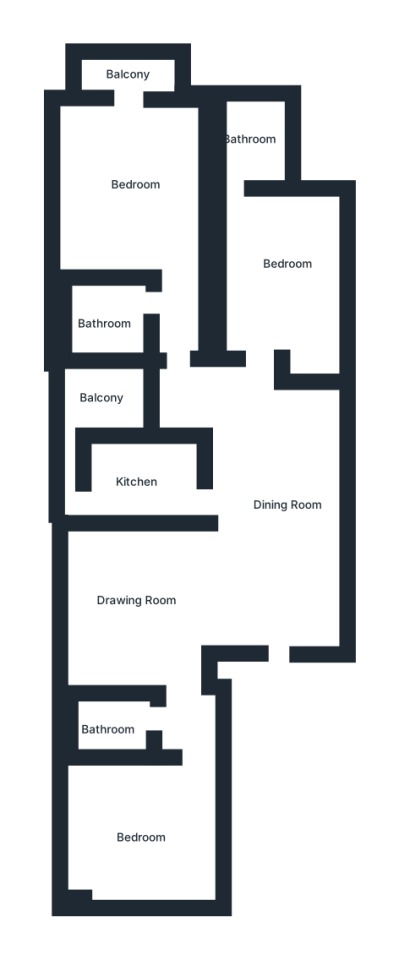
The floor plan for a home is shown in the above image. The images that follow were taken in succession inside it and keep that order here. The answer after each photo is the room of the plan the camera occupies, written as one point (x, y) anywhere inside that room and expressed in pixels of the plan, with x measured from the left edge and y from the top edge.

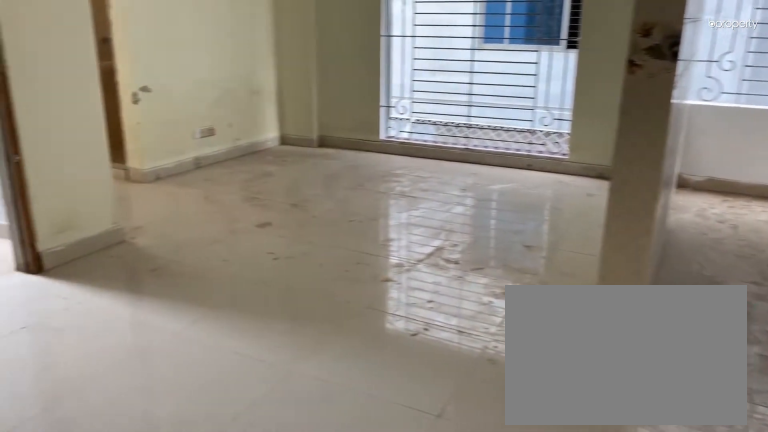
(274, 492)
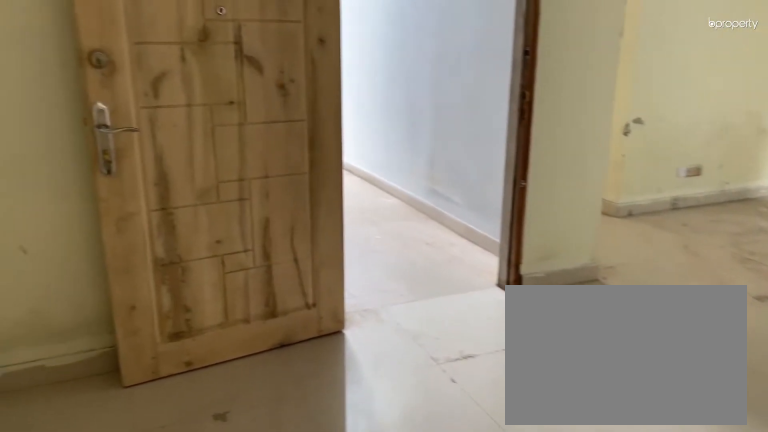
(274, 492)
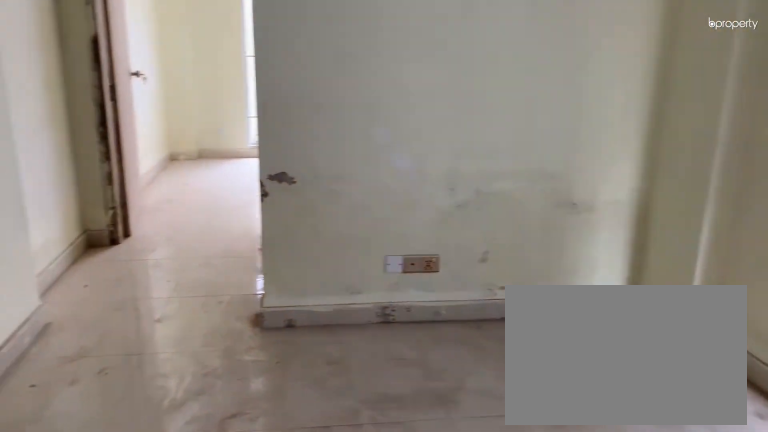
(128, 593)
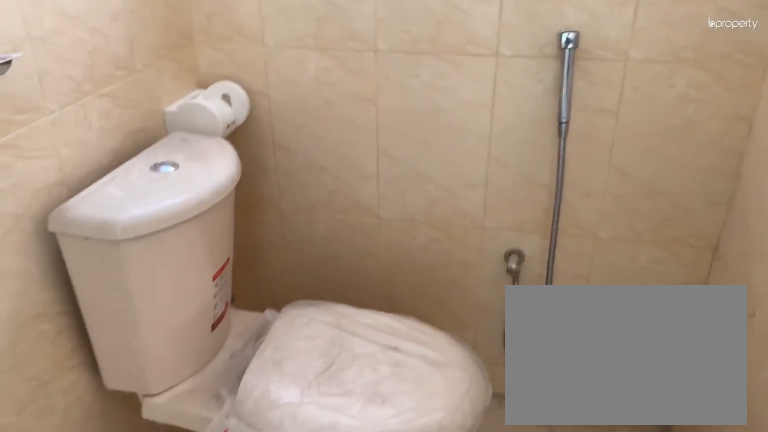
(116, 720)
